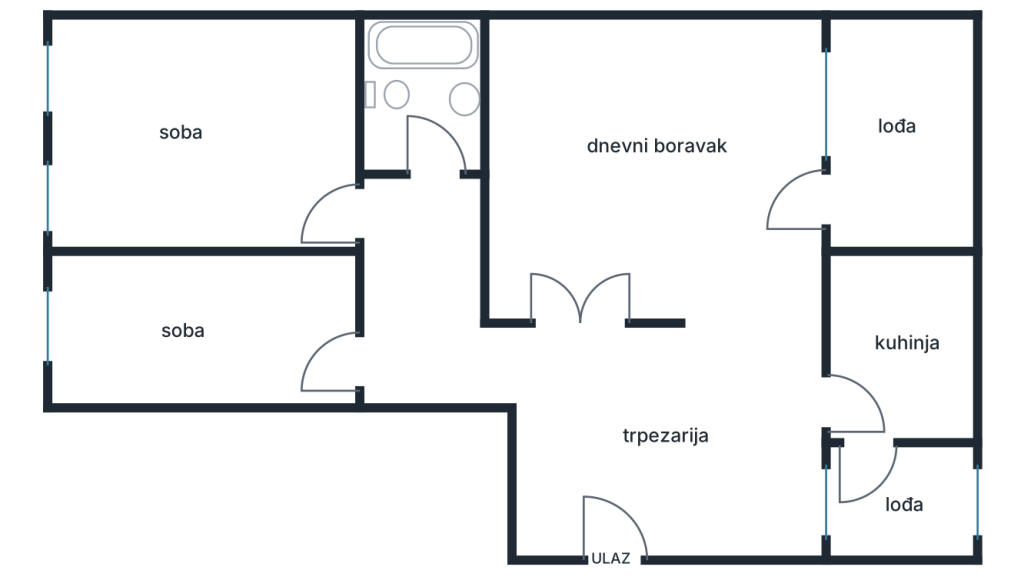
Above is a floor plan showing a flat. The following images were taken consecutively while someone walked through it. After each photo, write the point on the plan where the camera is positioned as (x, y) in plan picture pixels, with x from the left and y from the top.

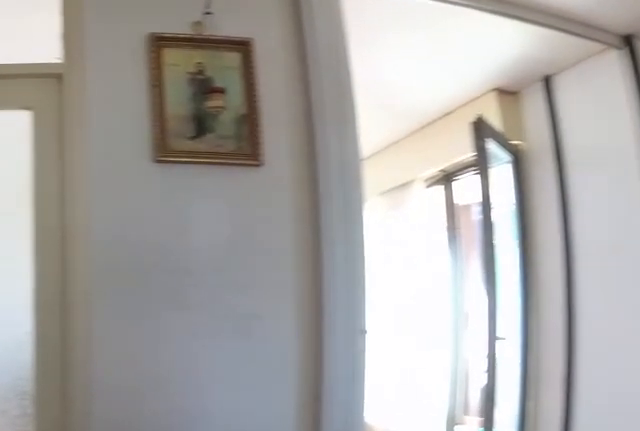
(615, 529)
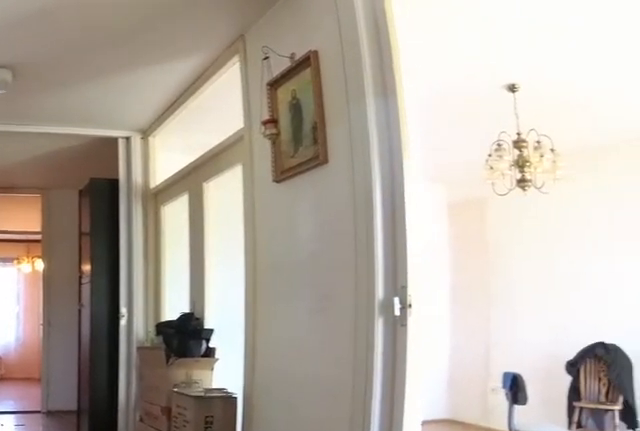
(803, 408)
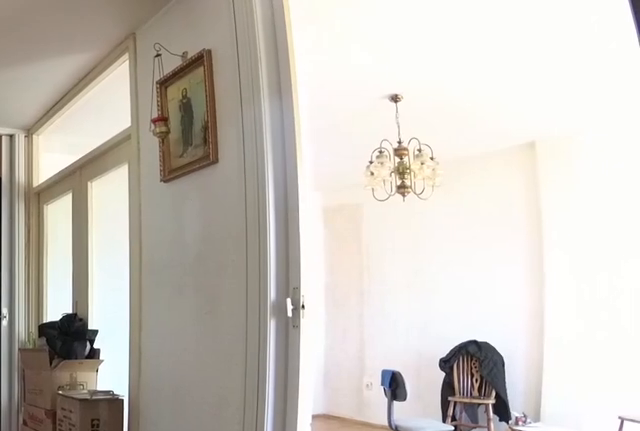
(796, 421)
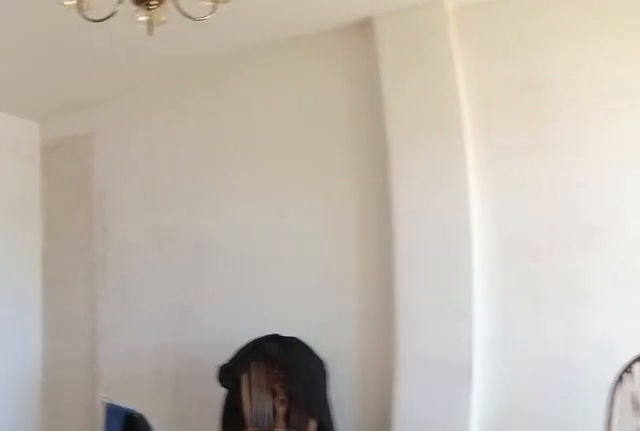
(774, 298)
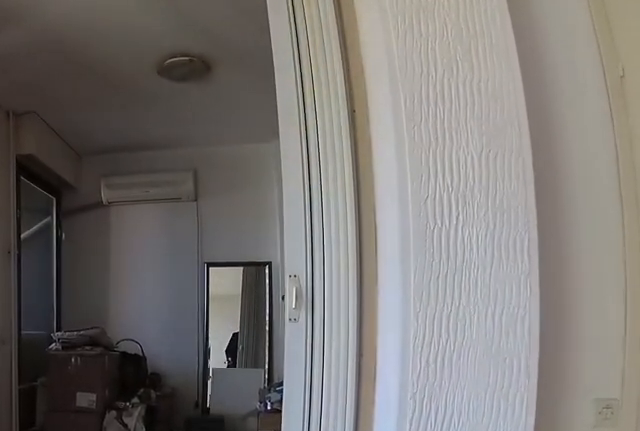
(715, 170)
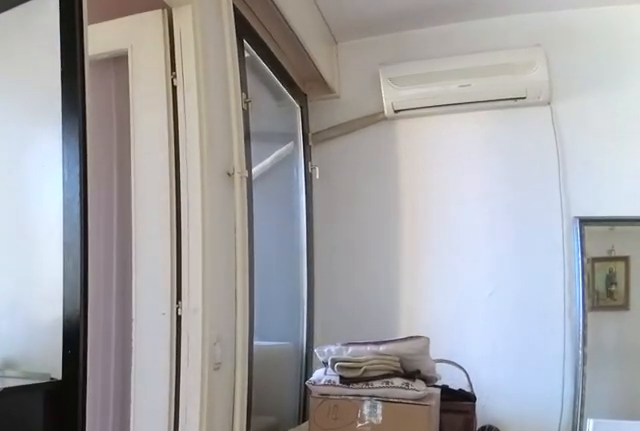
(766, 325)
